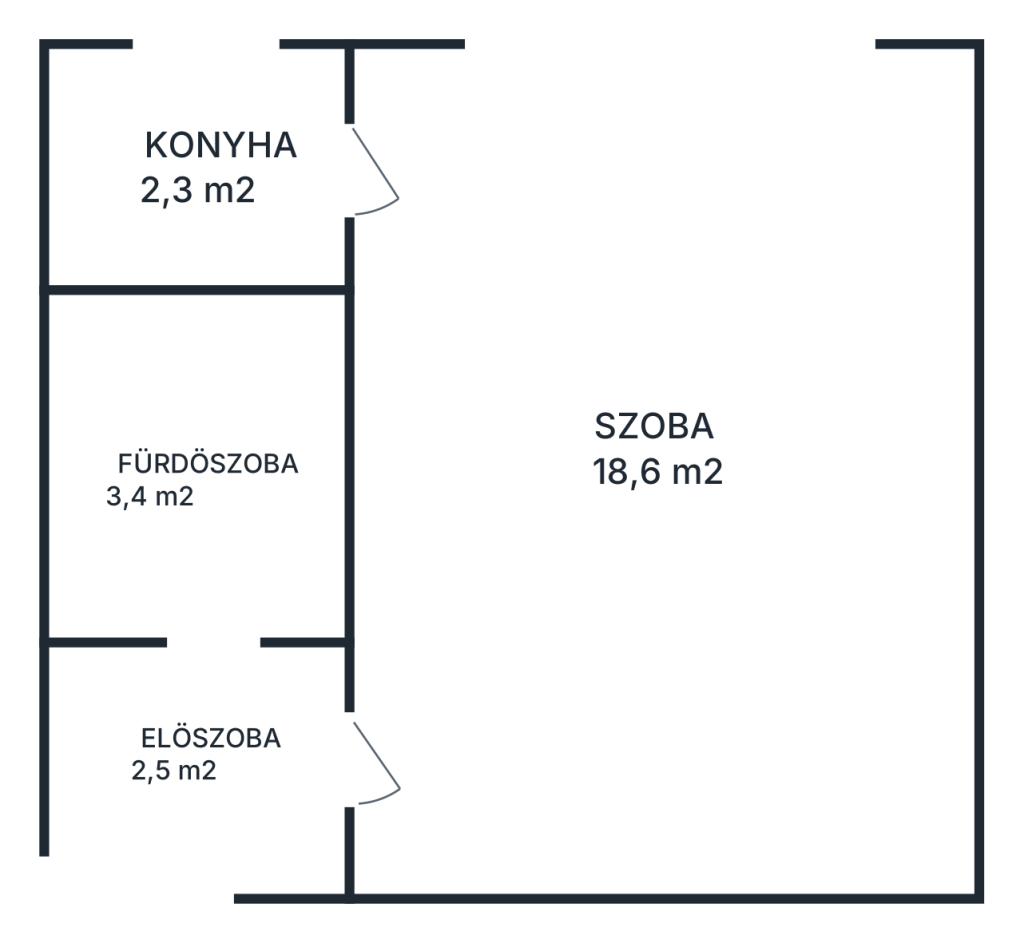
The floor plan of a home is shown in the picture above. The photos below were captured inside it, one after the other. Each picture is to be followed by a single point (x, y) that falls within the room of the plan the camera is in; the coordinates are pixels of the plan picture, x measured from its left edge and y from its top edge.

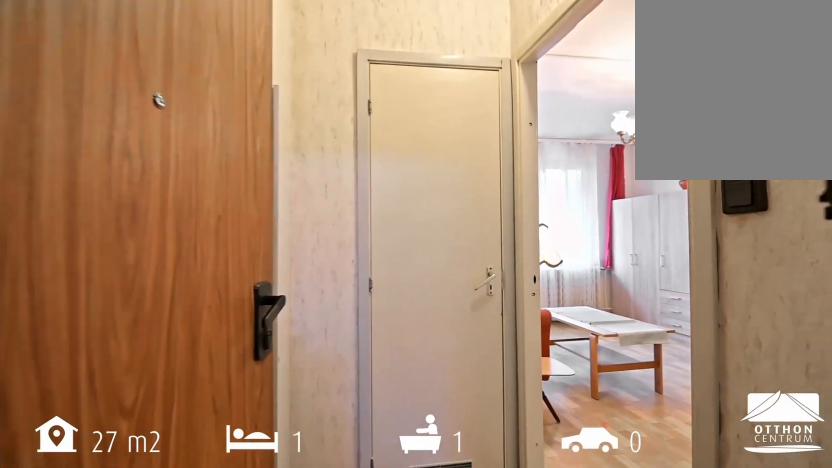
(207, 832)
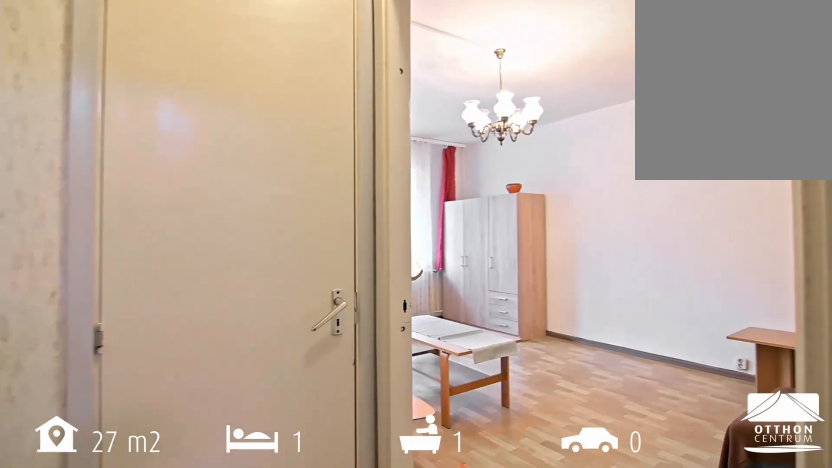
(206, 832)
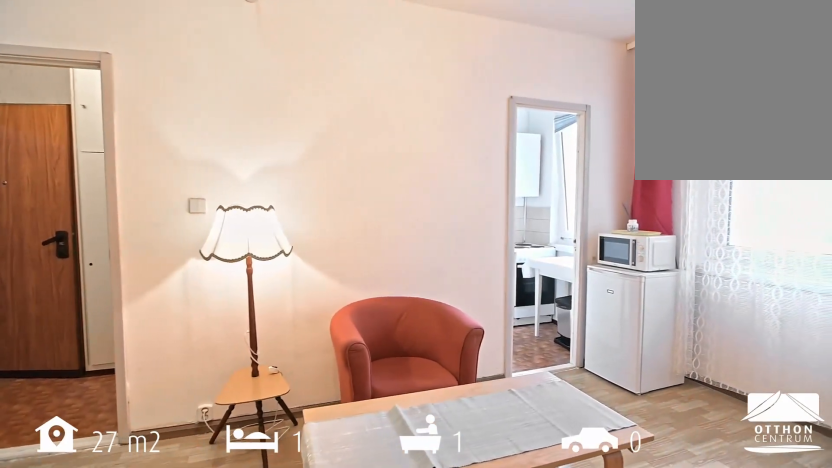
(683, 471)
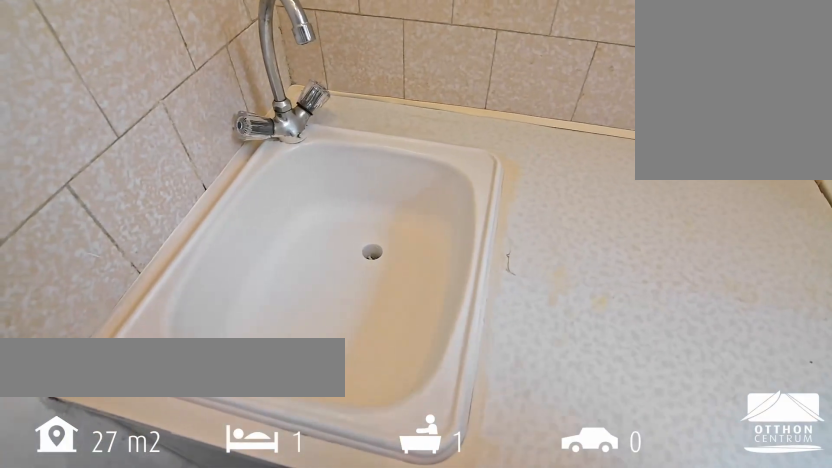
(205, 178)
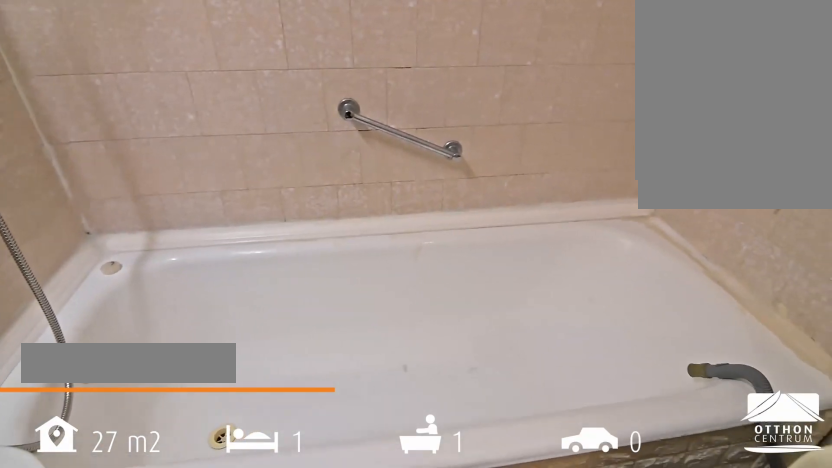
(198, 471)
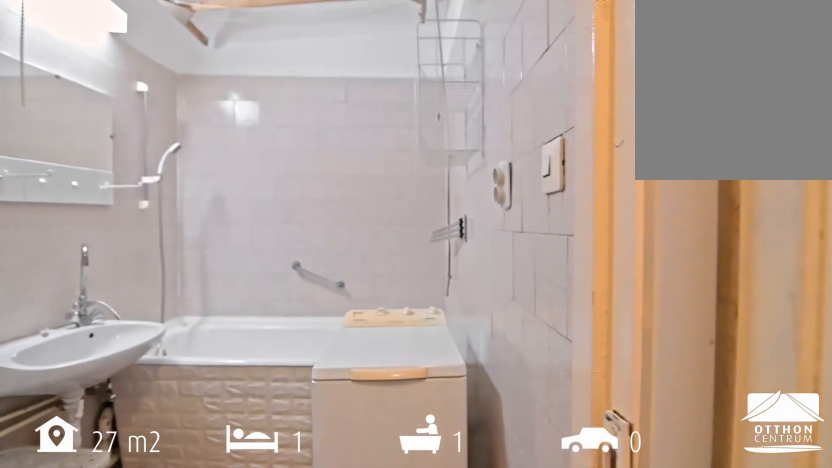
(198, 471)
